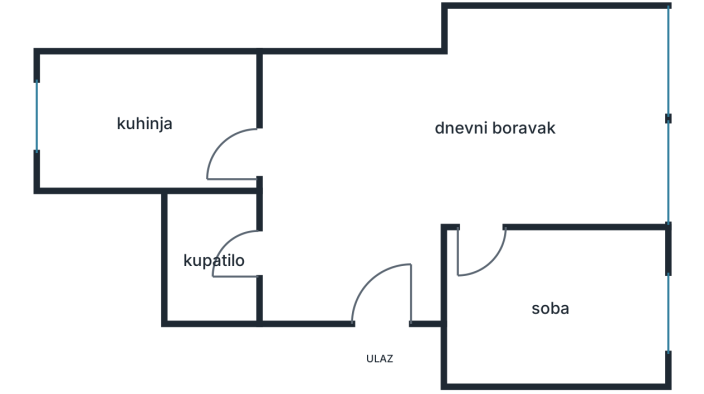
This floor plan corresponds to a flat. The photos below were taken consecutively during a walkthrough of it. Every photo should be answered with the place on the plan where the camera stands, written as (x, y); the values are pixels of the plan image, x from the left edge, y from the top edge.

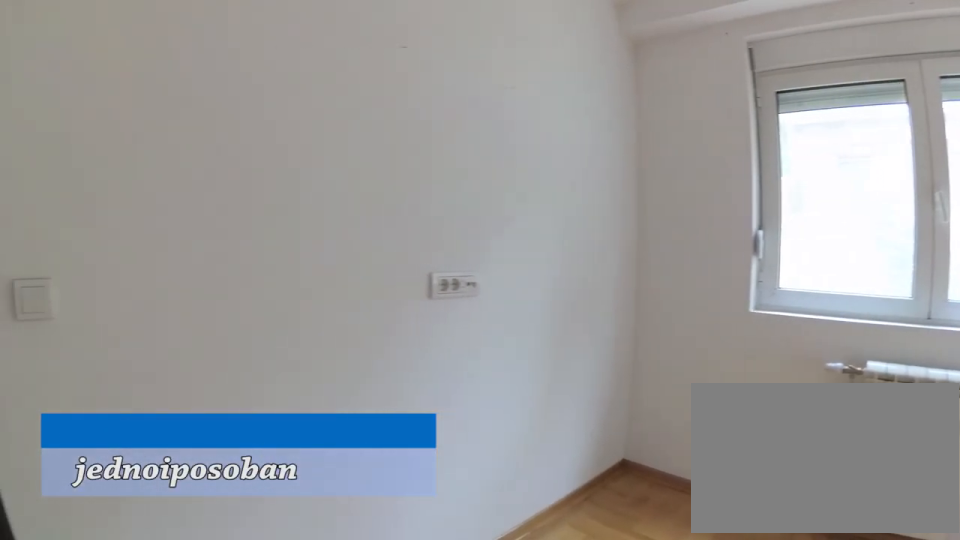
(475, 301)
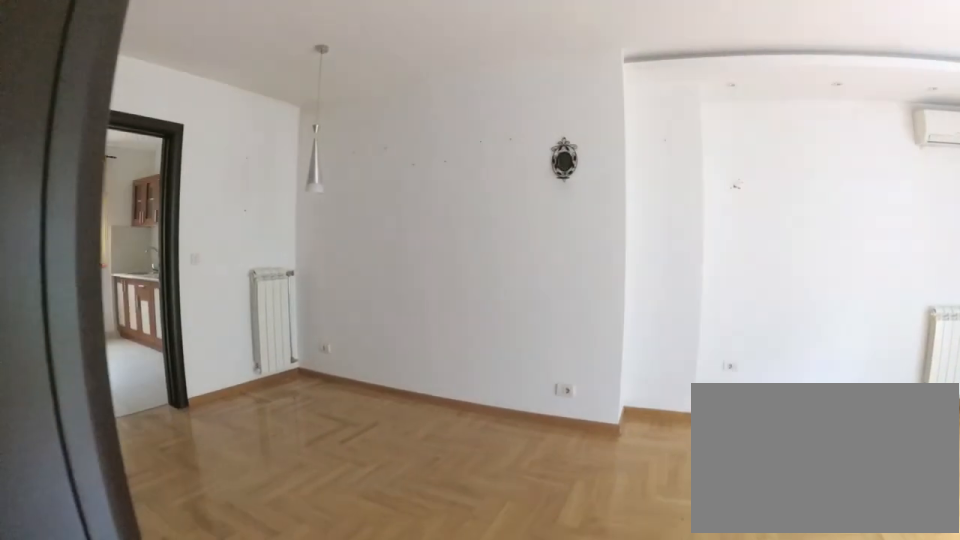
(487, 252)
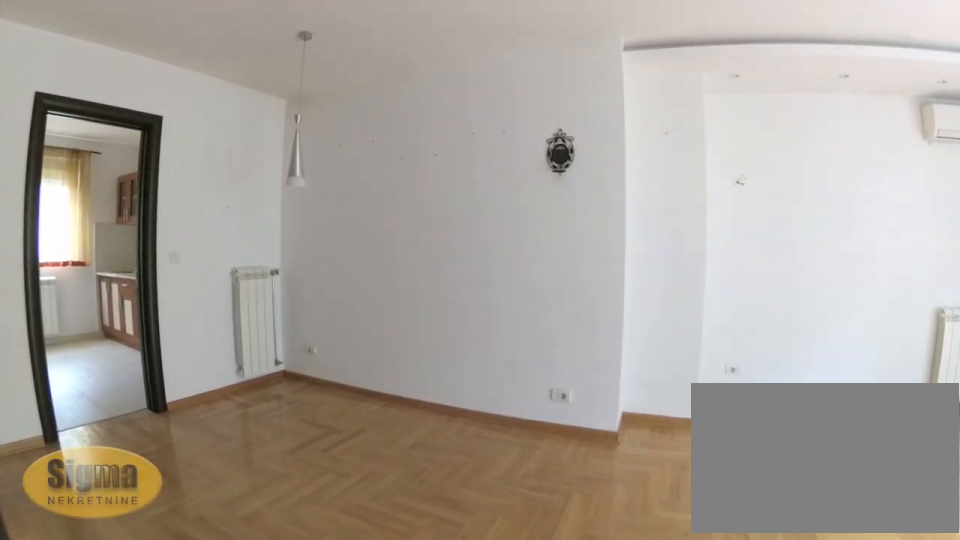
(487, 240)
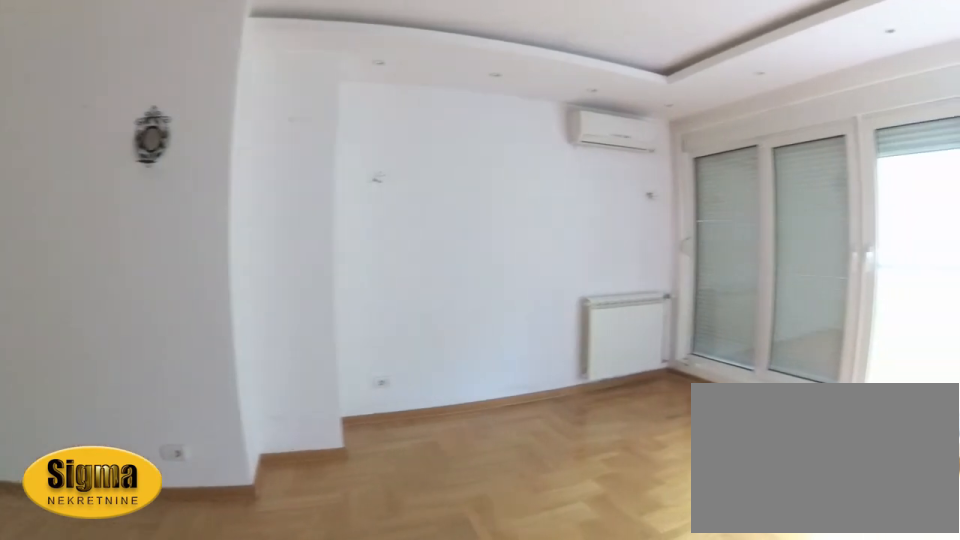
(480, 211)
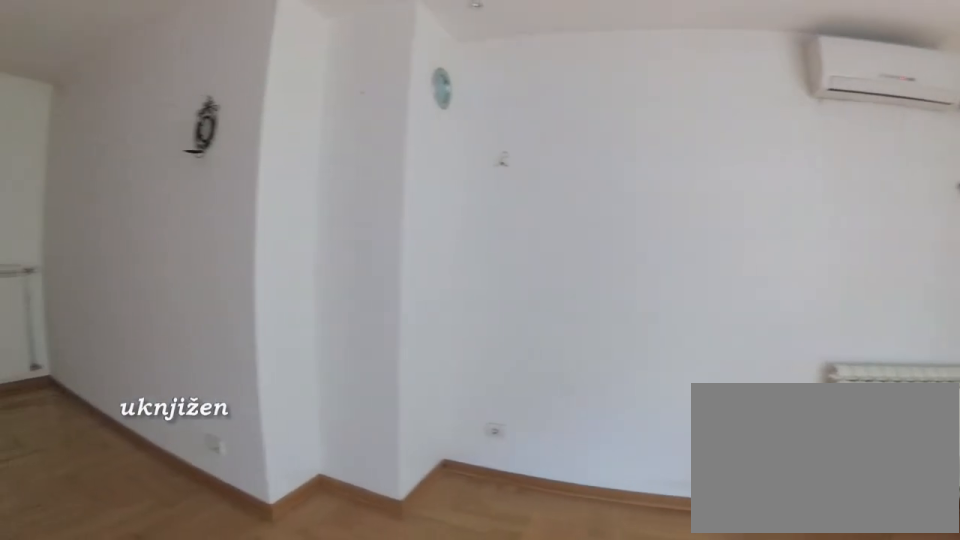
(552, 215)
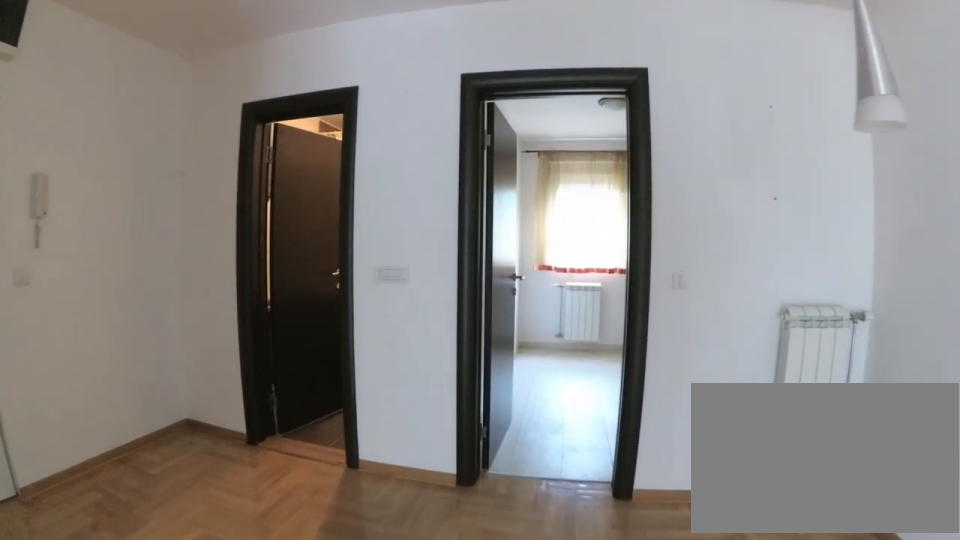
(433, 173)
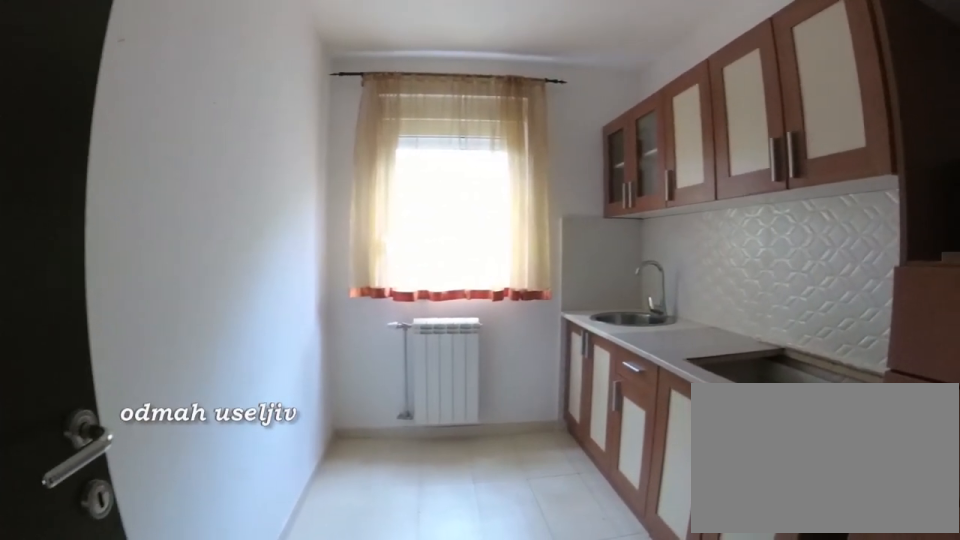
(271, 152)
